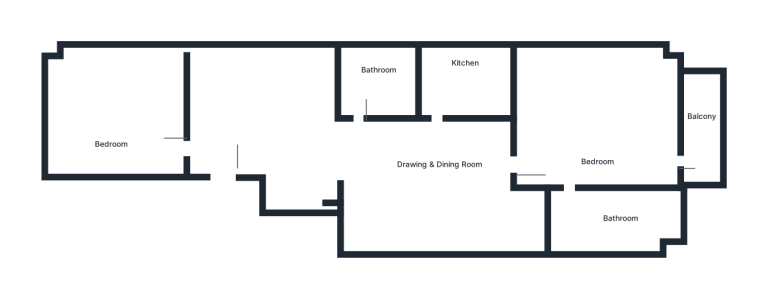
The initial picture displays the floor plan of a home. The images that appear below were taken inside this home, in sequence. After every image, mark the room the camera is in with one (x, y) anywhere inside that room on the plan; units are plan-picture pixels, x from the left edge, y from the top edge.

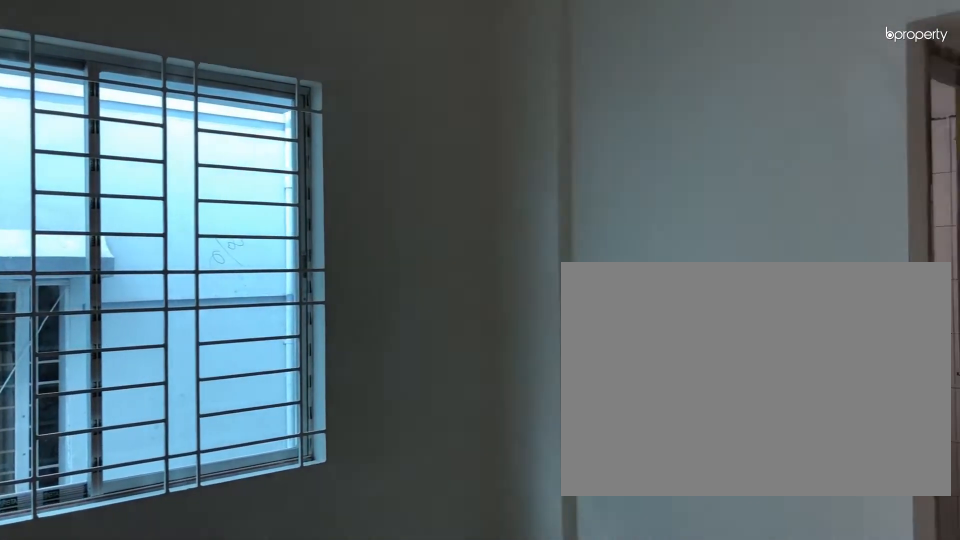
(267, 120)
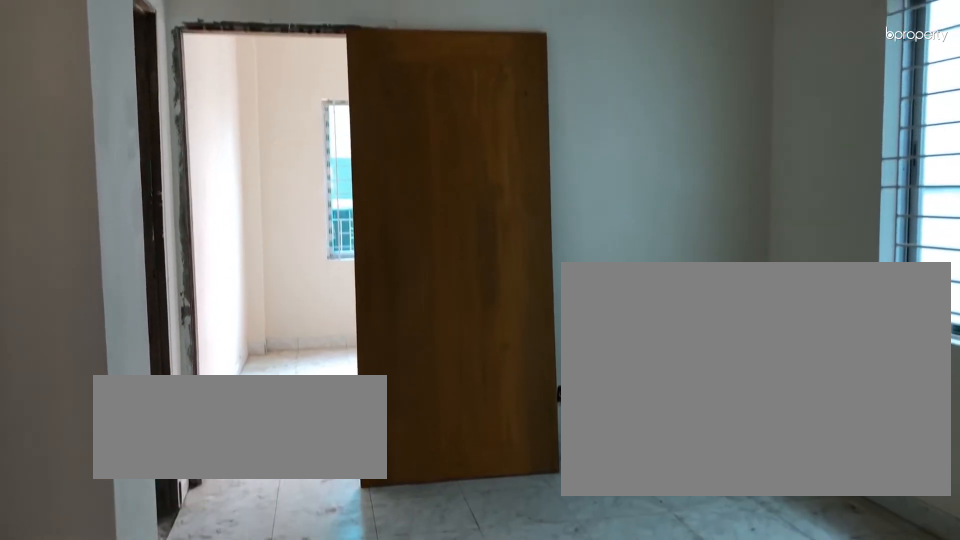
(267, 120)
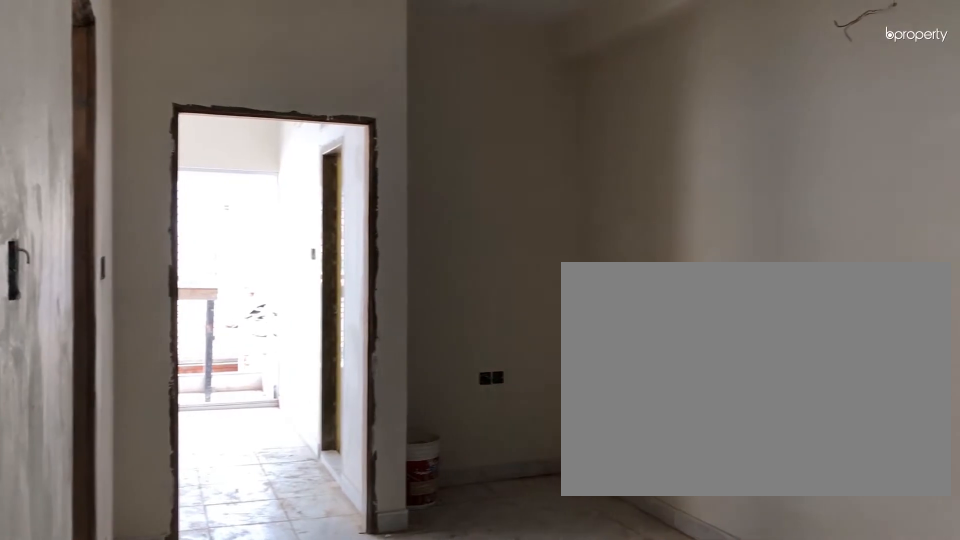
(434, 169)
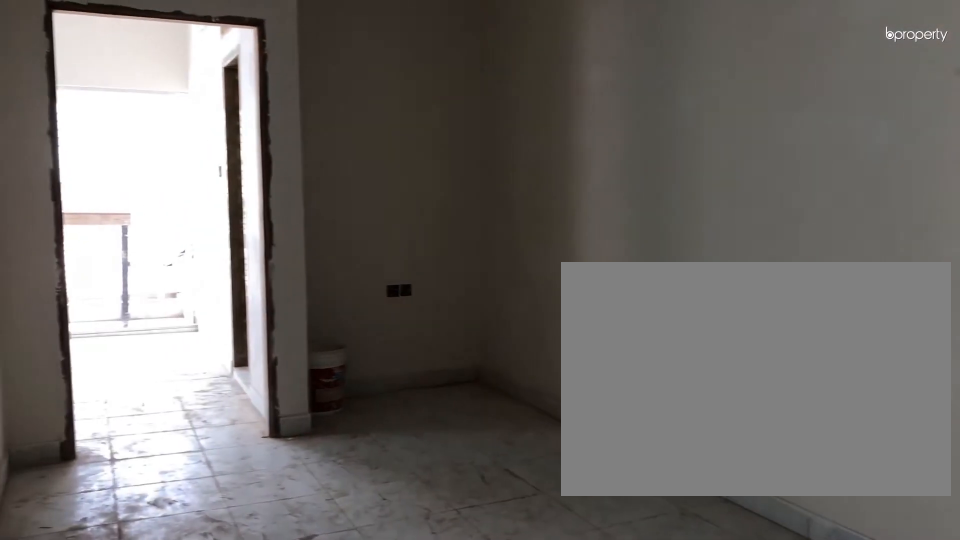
(434, 169)
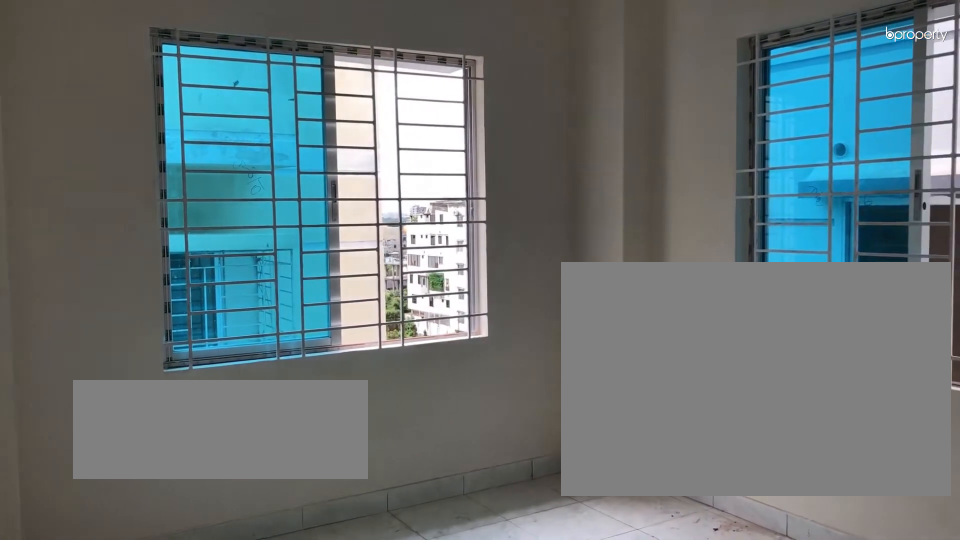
(112, 116)
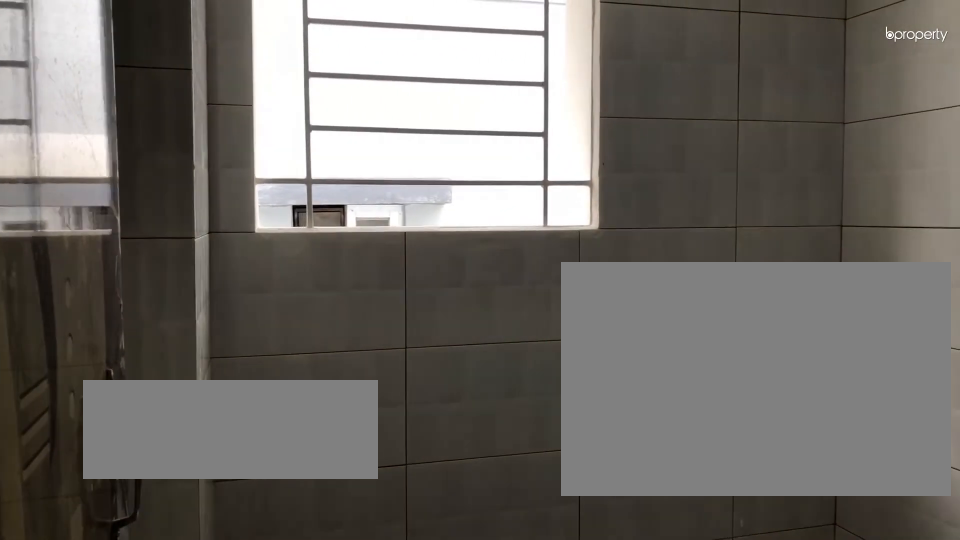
(387, 83)
